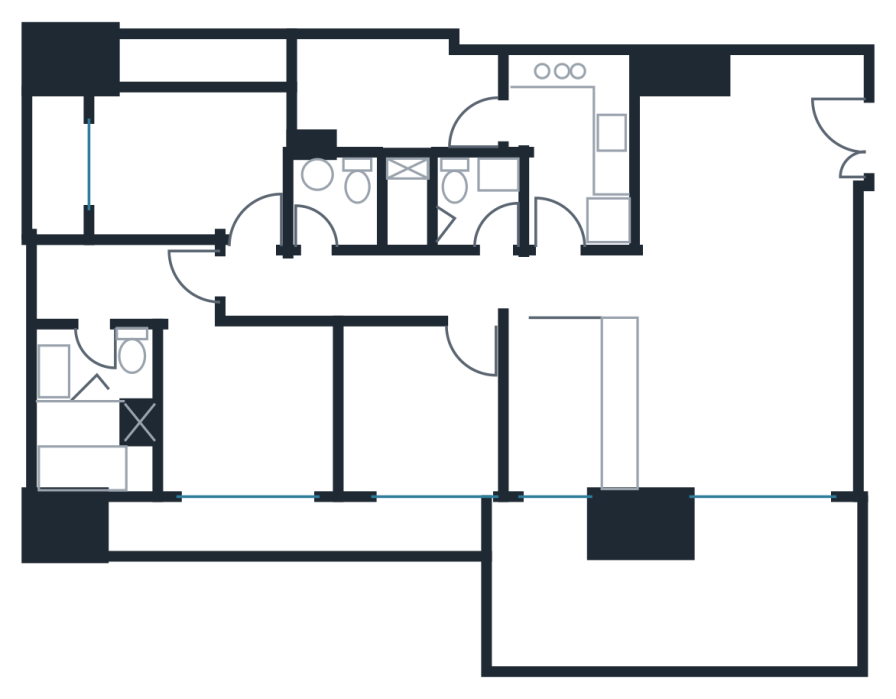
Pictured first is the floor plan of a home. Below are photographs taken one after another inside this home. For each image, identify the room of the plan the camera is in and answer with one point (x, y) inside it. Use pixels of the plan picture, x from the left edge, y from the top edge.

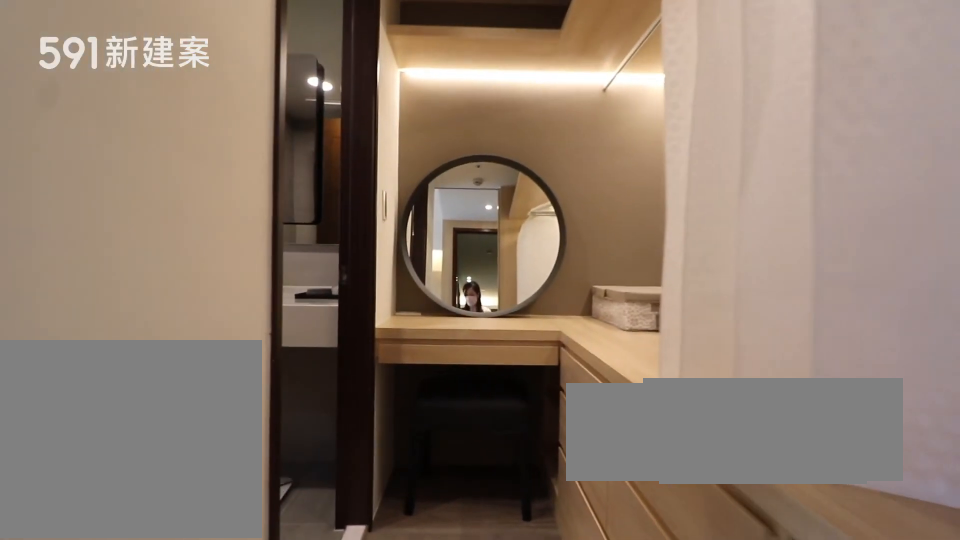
(116, 281)
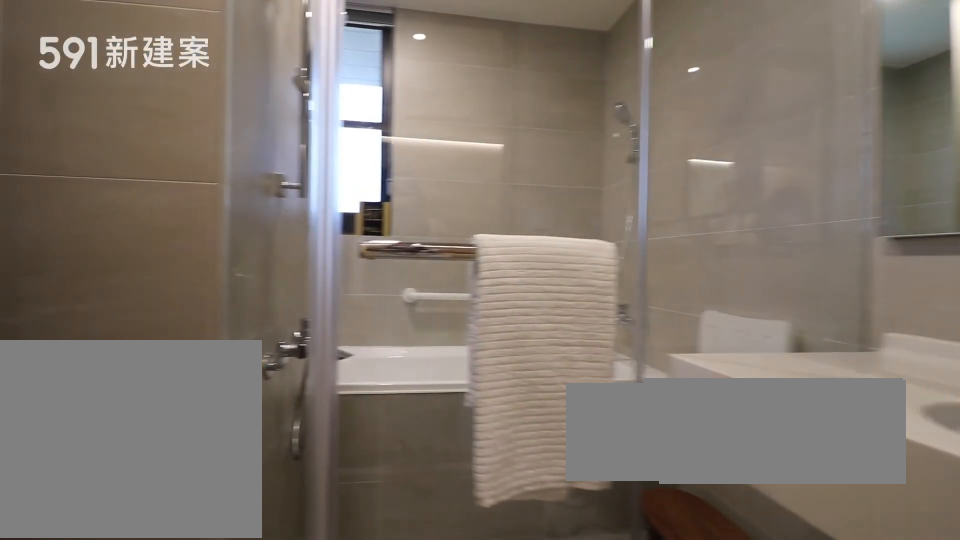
(94, 418)
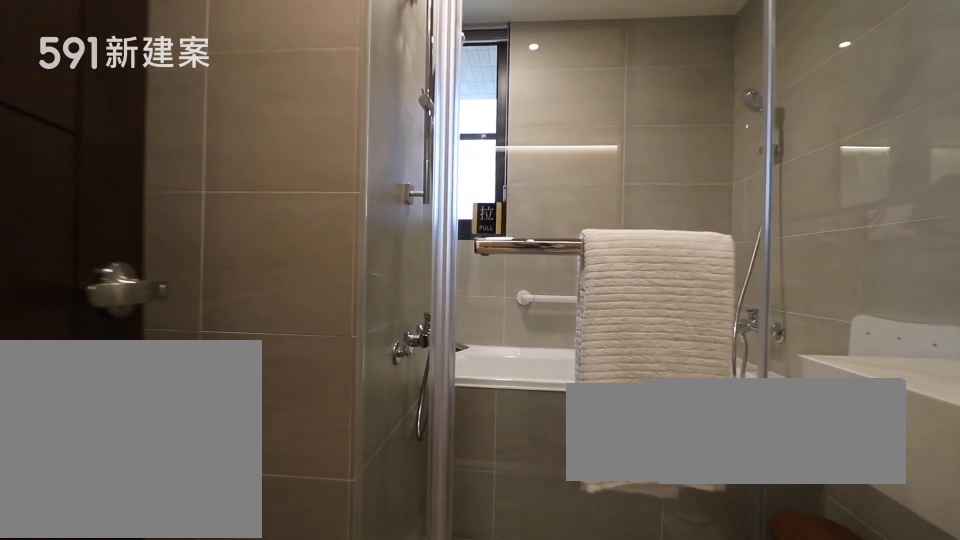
(94, 418)
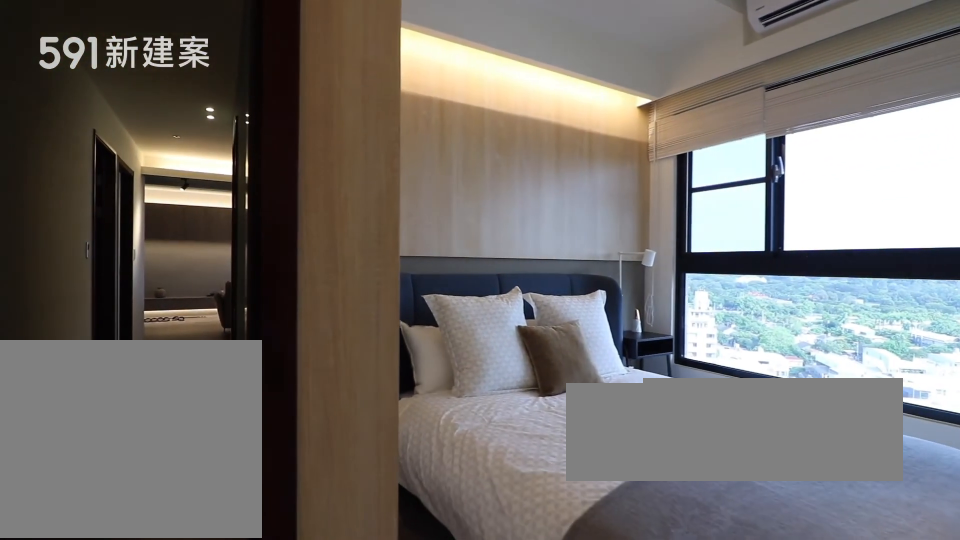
(251, 412)
